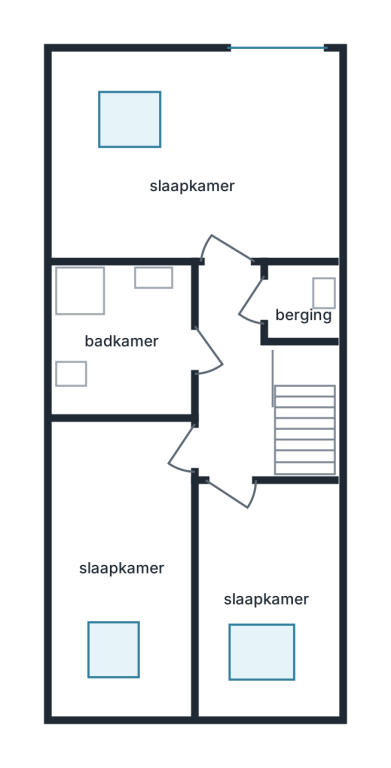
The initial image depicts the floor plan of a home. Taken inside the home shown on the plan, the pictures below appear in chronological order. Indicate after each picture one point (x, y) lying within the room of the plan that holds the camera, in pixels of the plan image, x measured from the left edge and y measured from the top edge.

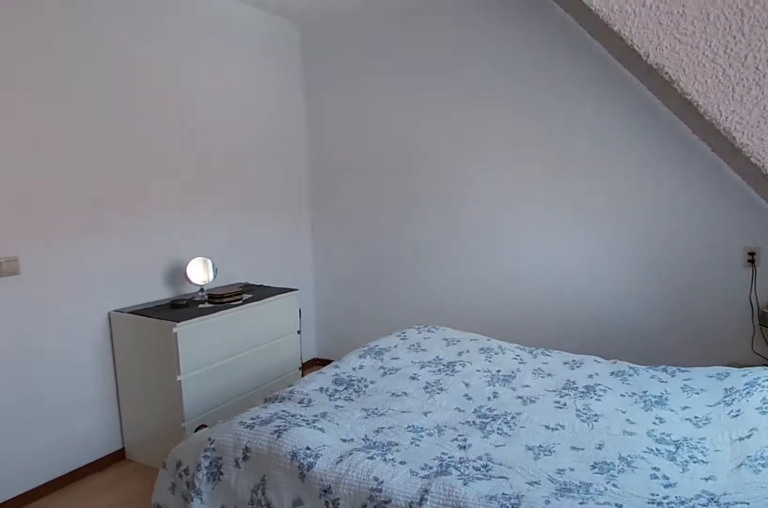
(201, 164)
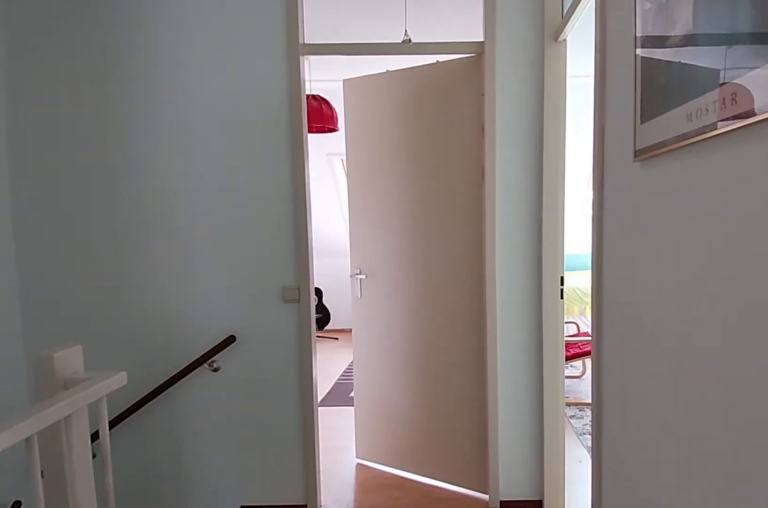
(234, 378)
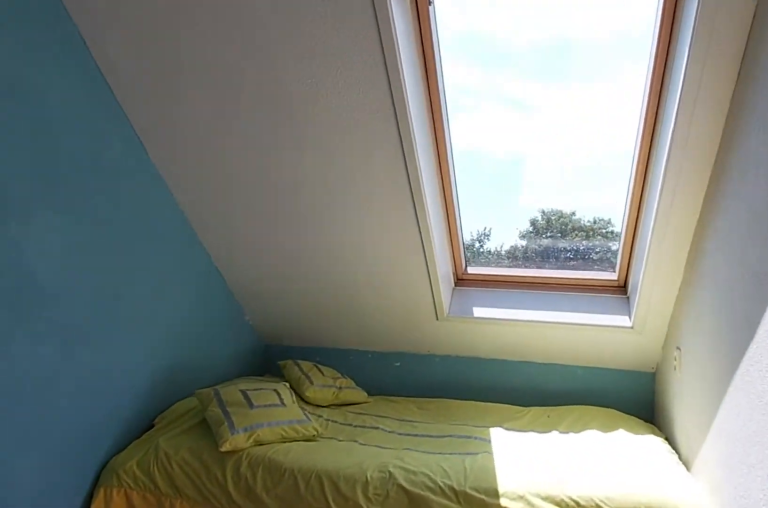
(124, 553)
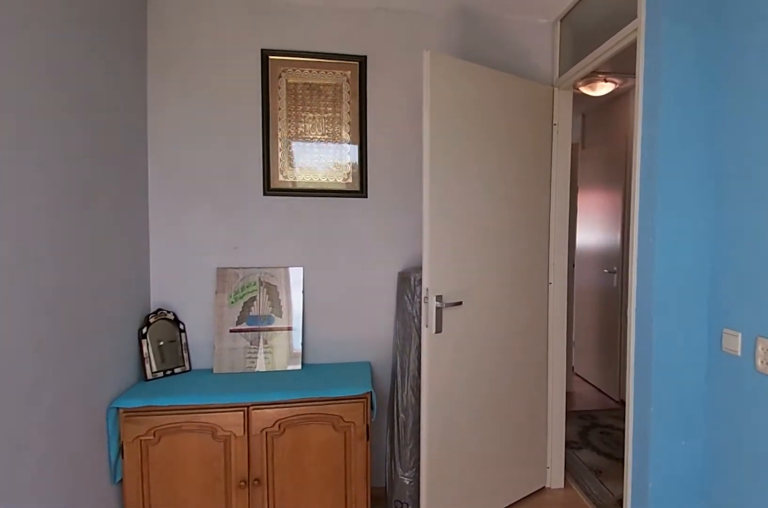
(124, 553)
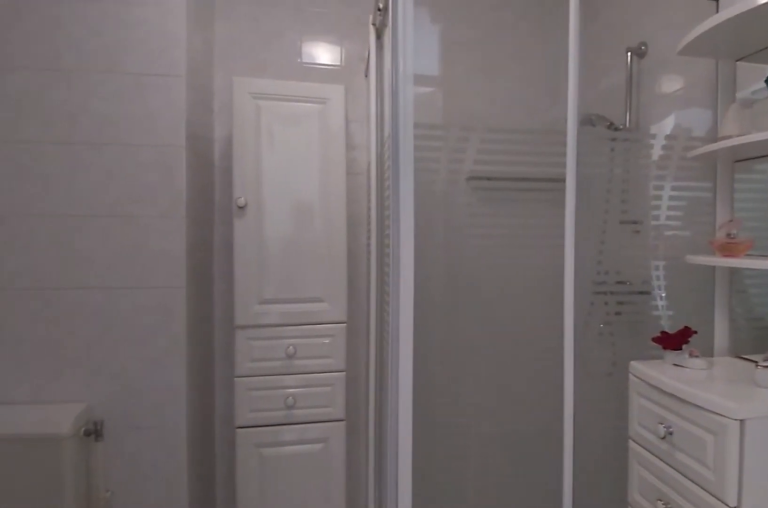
(121, 339)
